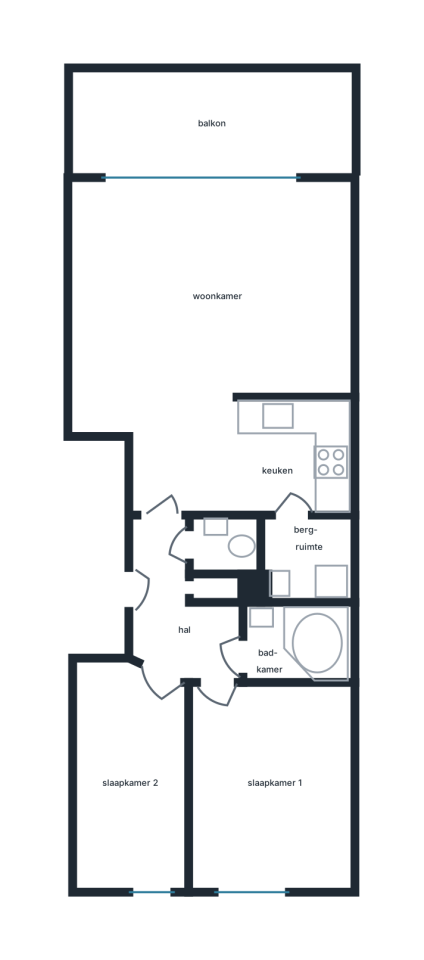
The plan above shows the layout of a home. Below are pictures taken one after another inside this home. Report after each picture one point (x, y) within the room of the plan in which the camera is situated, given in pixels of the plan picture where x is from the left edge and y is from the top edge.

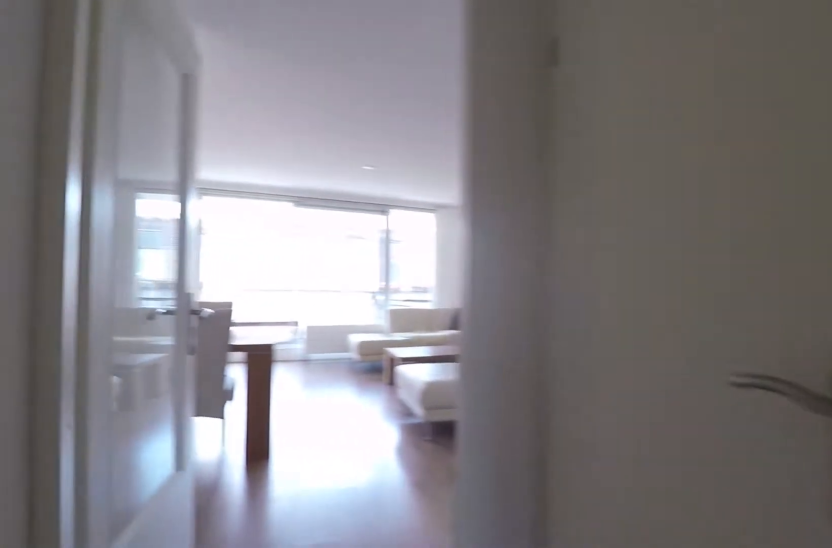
(179, 610)
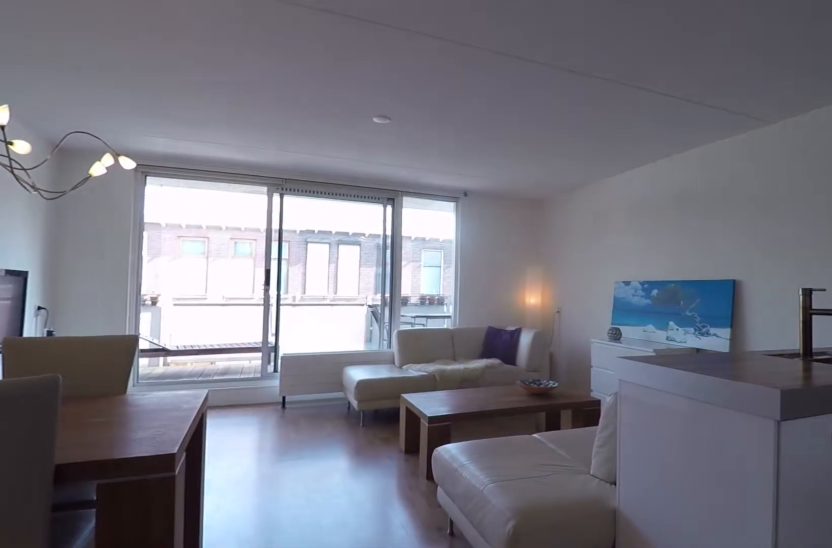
(228, 451)
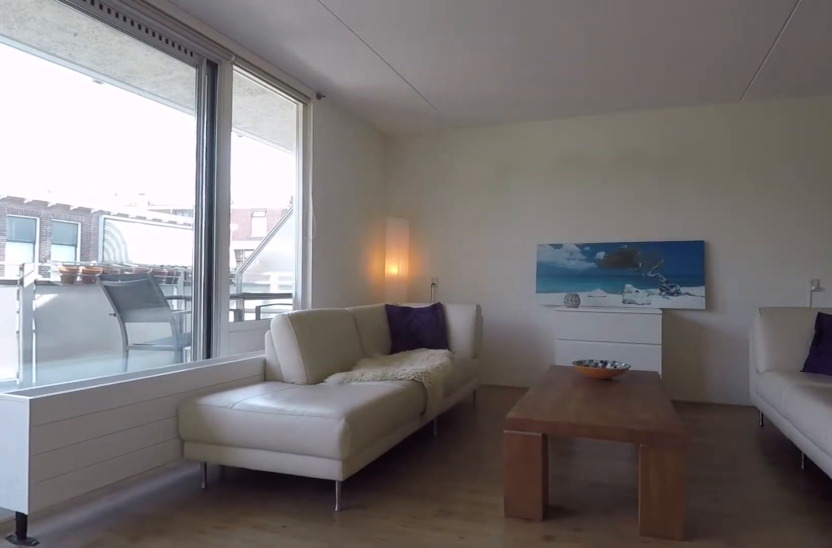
(212, 289)
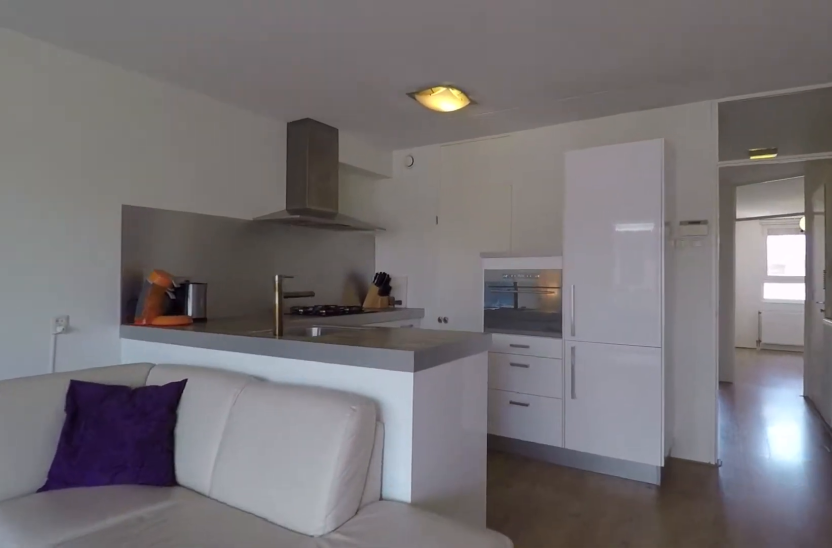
(212, 289)
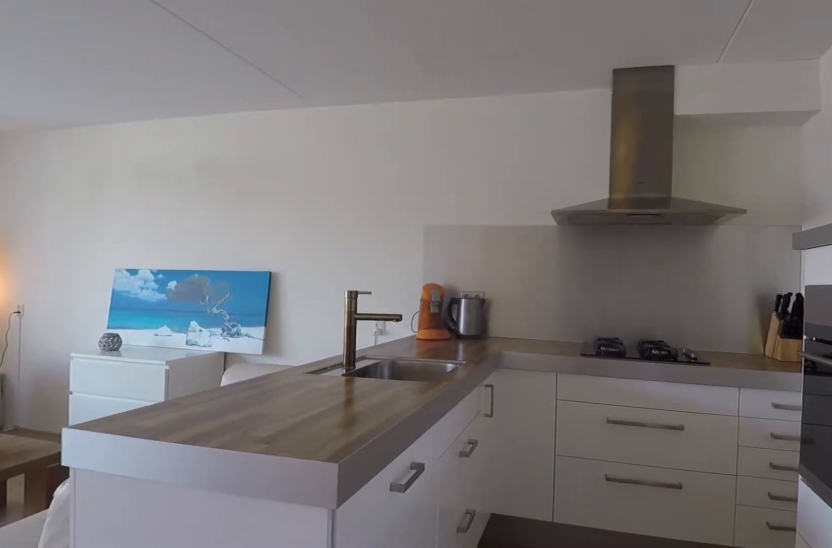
(229, 451)
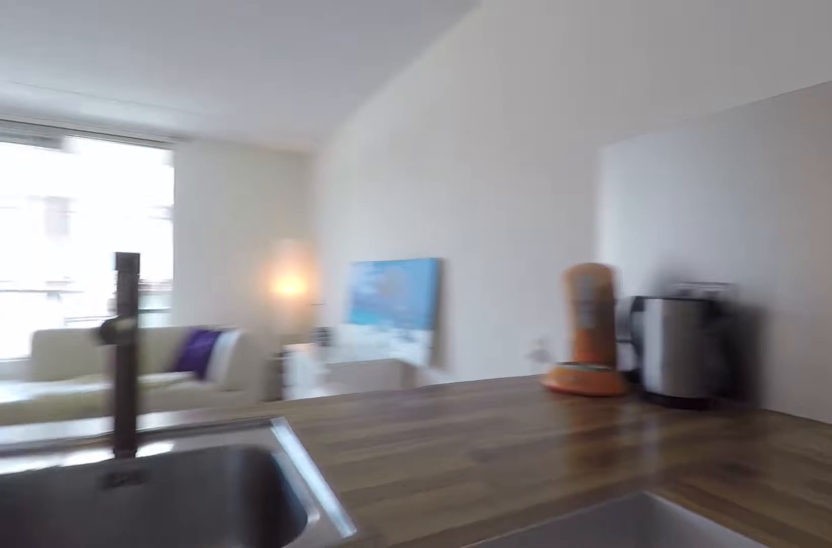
(229, 451)
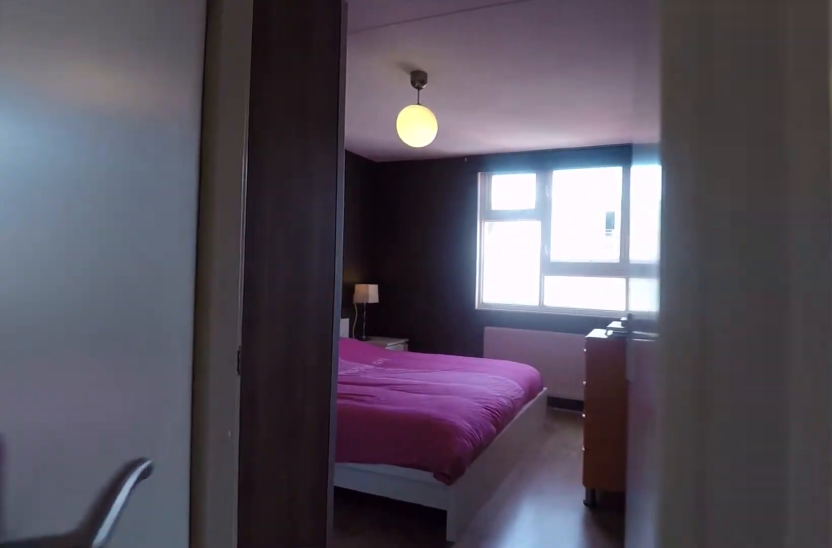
(179, 610)
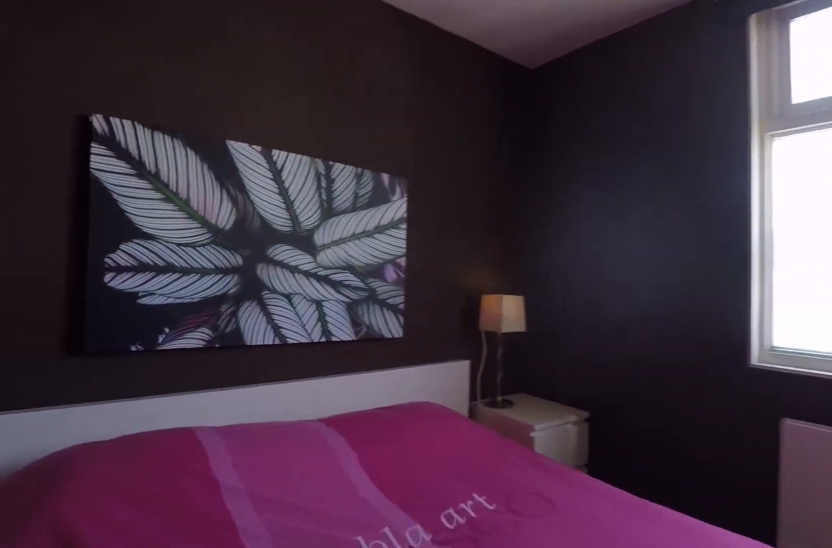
(268, 786)
